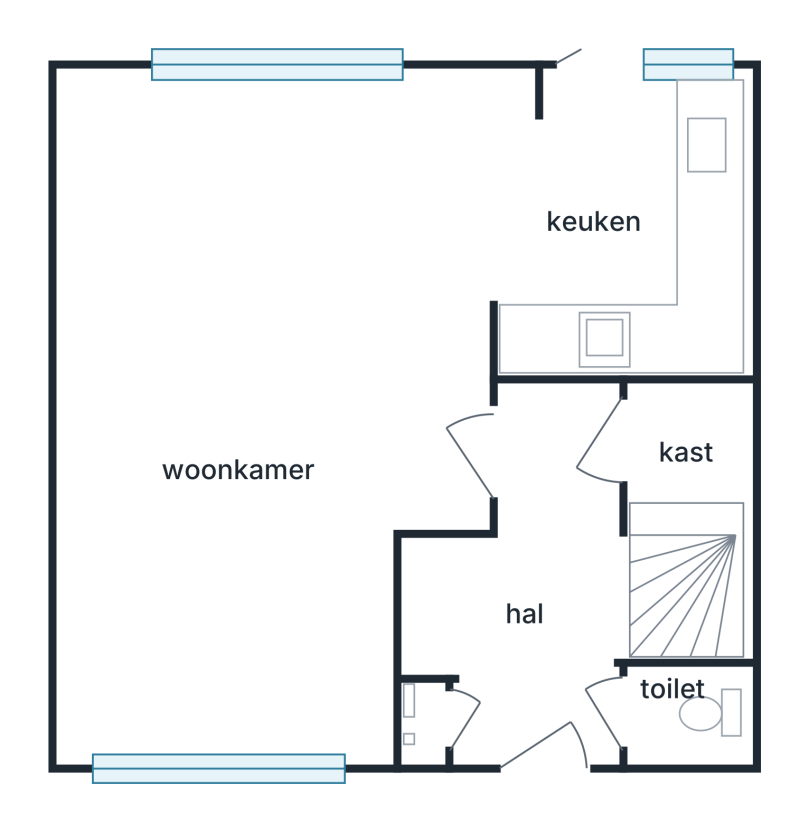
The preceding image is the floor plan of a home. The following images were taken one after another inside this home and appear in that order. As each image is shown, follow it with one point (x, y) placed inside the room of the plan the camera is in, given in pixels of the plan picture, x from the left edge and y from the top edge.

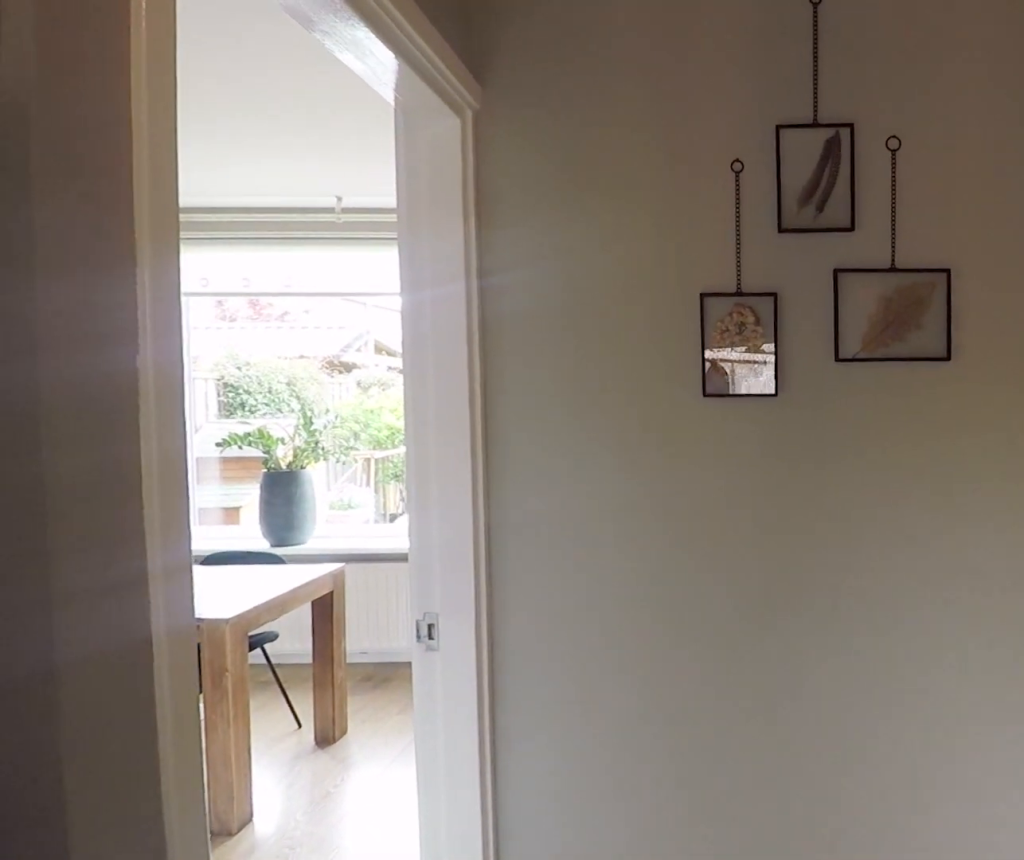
(532, 585)
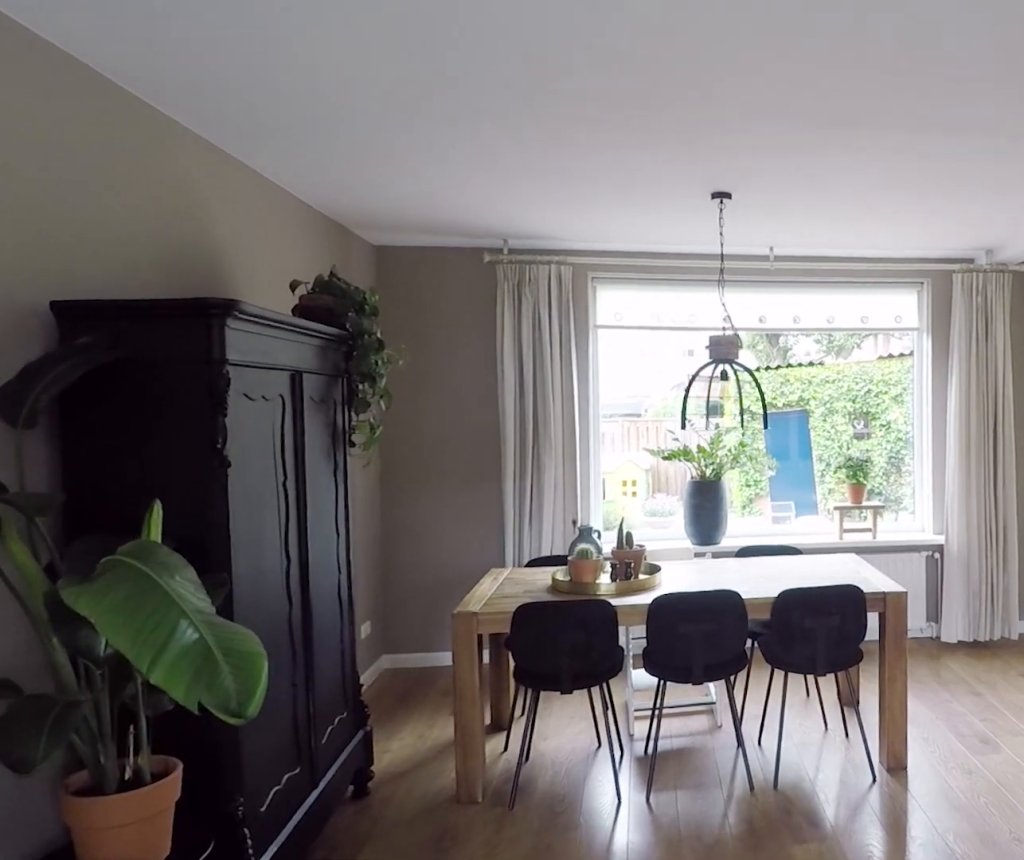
(187, 336)
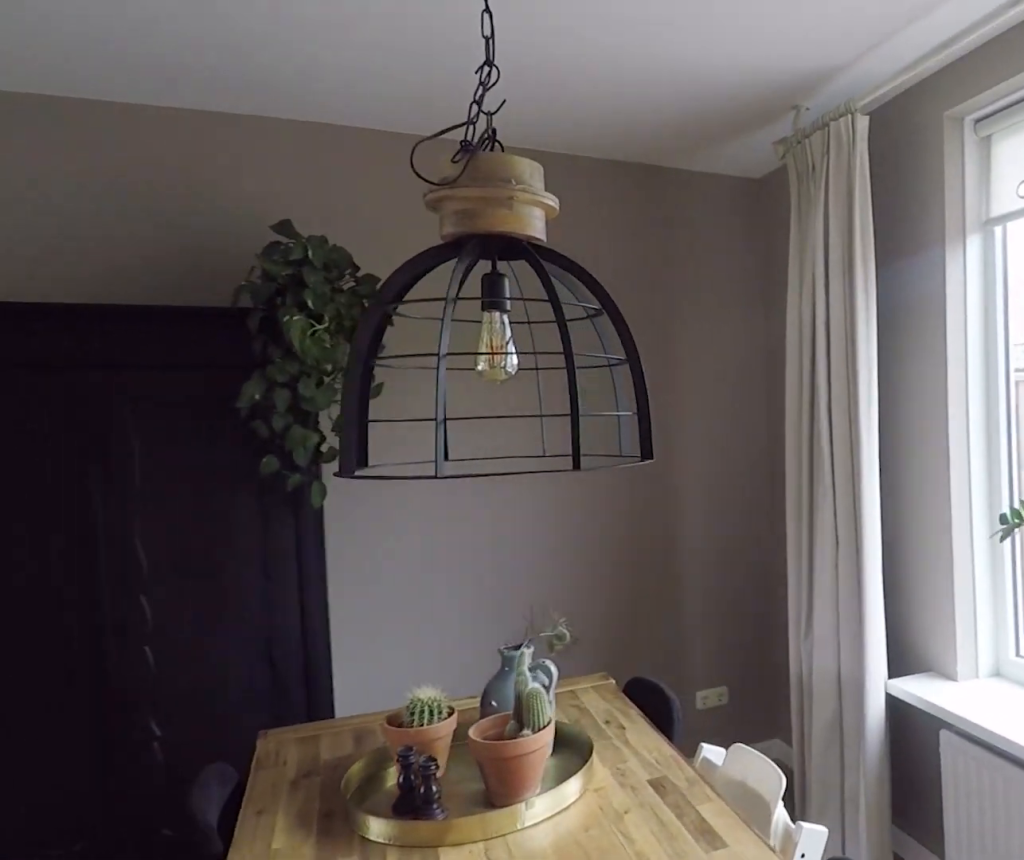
(187, 336)
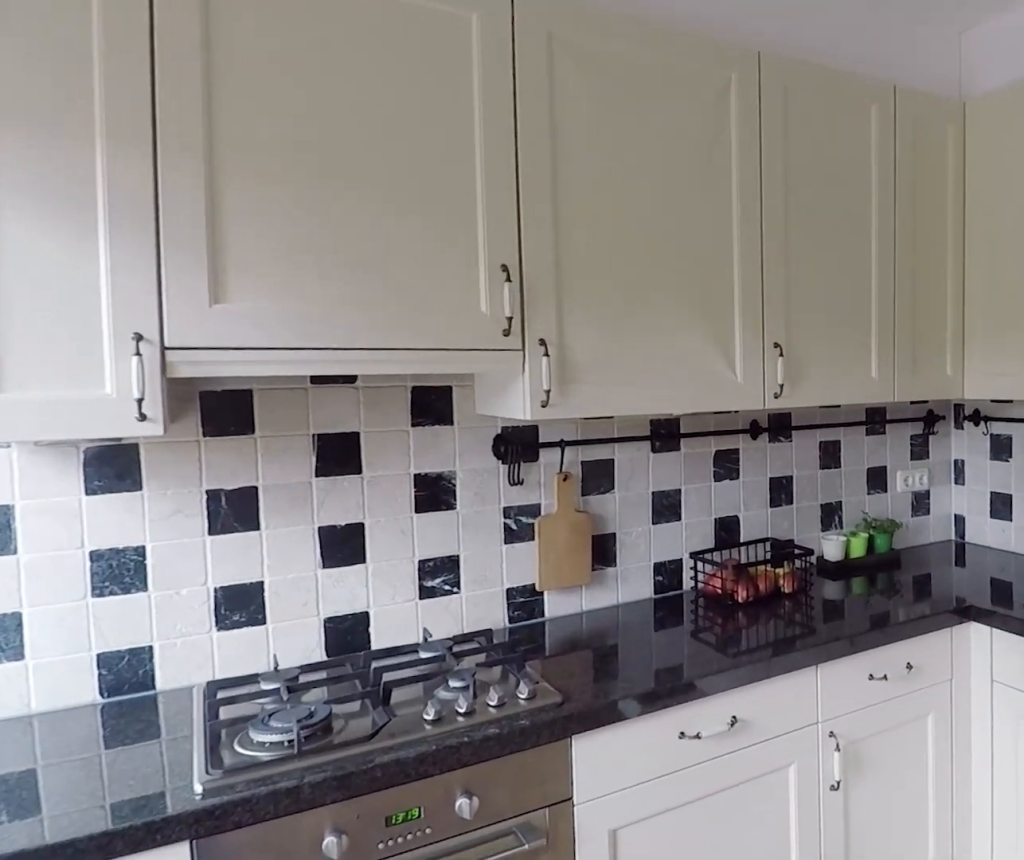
(615, 228)
